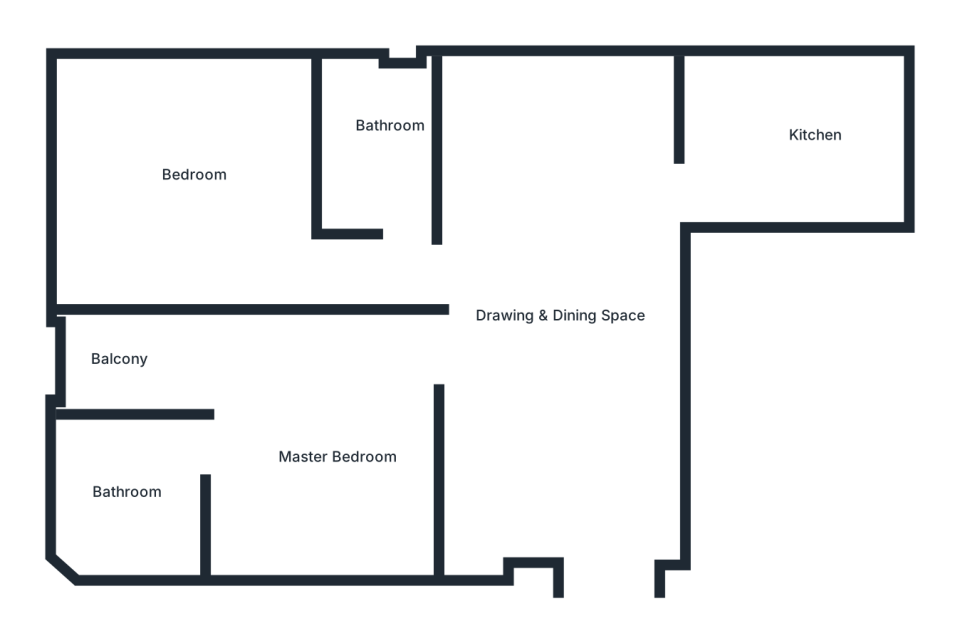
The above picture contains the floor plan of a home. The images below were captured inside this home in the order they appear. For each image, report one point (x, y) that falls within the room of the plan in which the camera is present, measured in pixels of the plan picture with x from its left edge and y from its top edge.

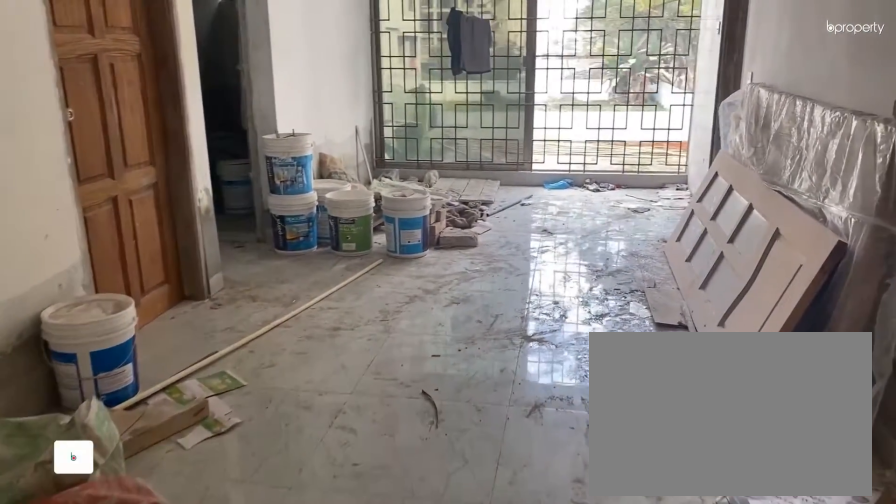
(603, 507)
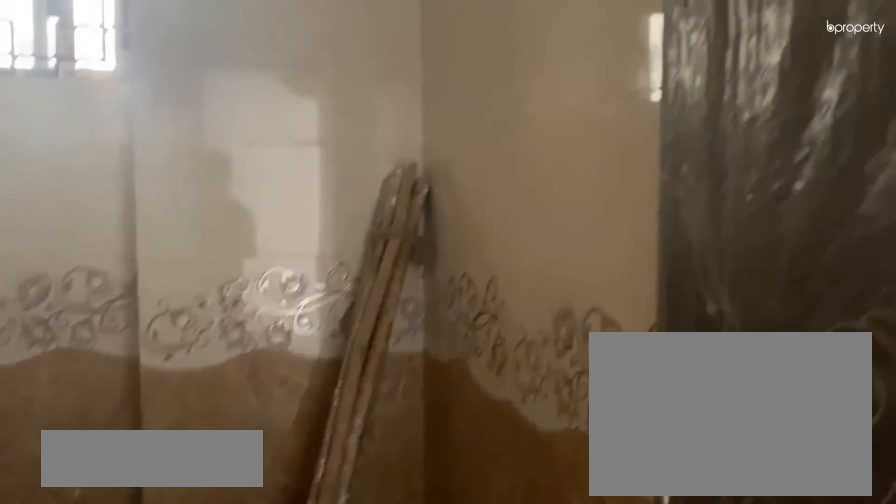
(382, 151)
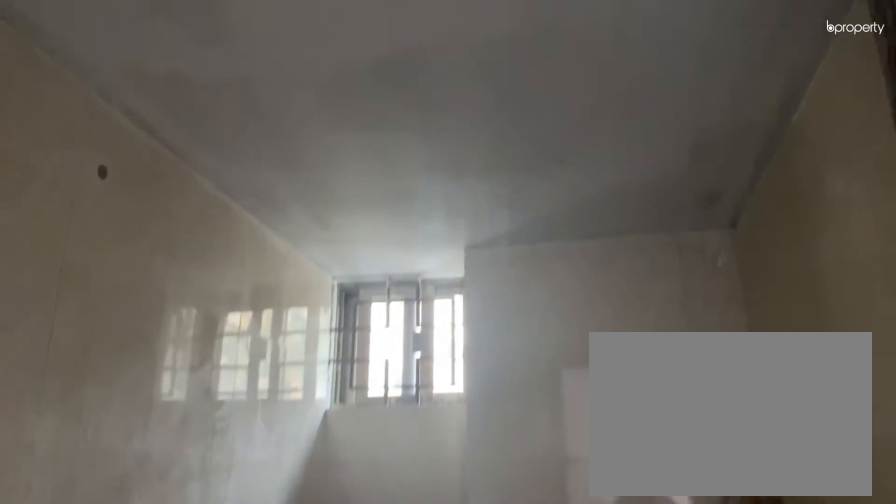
(382, 151)
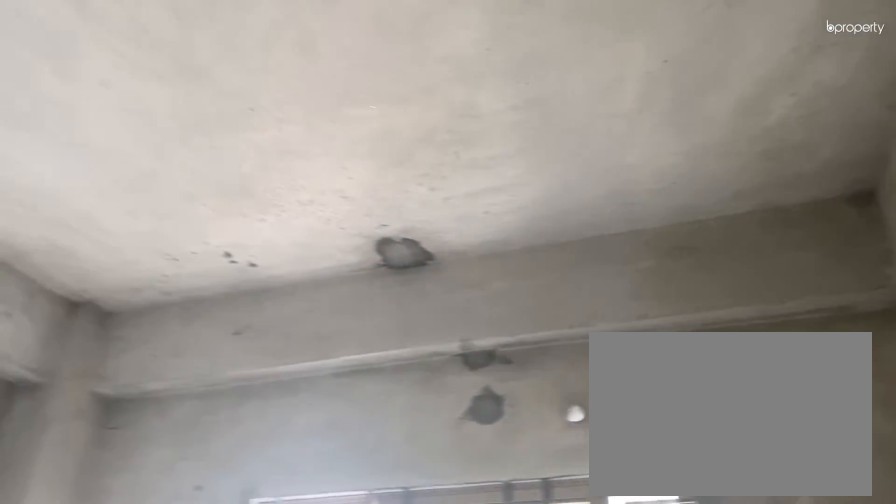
(180, 180)
